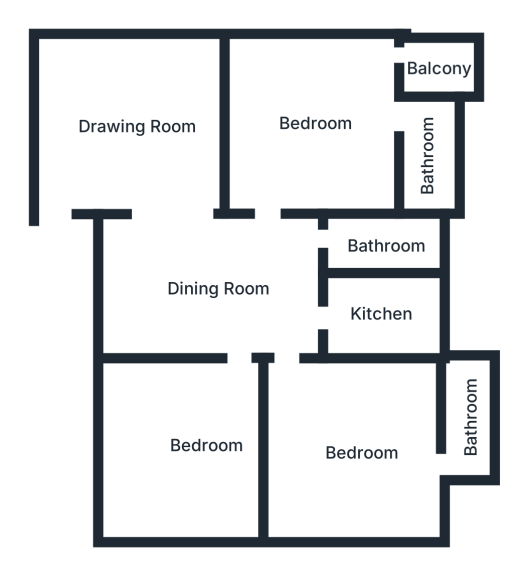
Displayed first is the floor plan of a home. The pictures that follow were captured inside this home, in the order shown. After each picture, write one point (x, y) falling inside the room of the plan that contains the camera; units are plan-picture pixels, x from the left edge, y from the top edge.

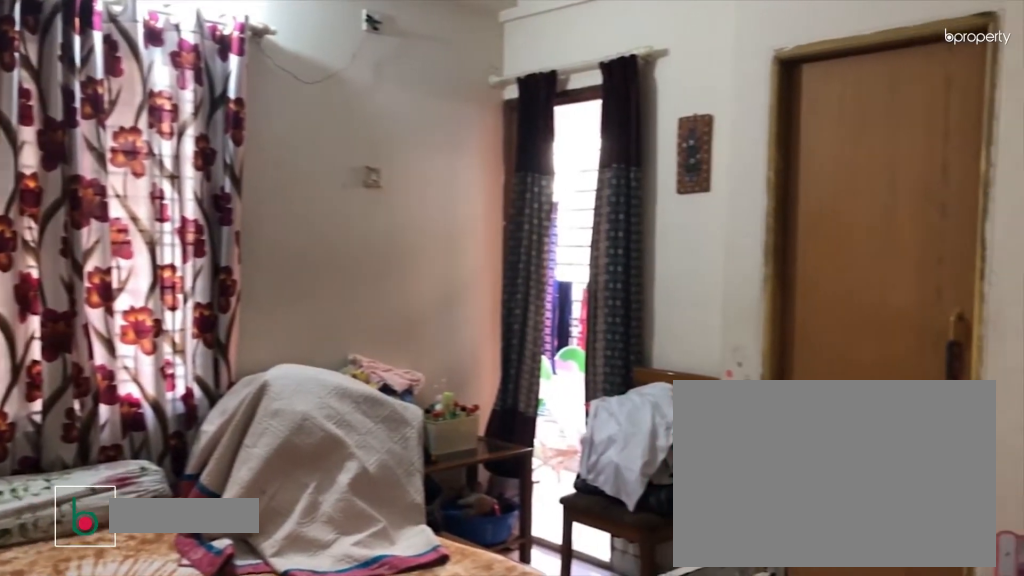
(315, 121)
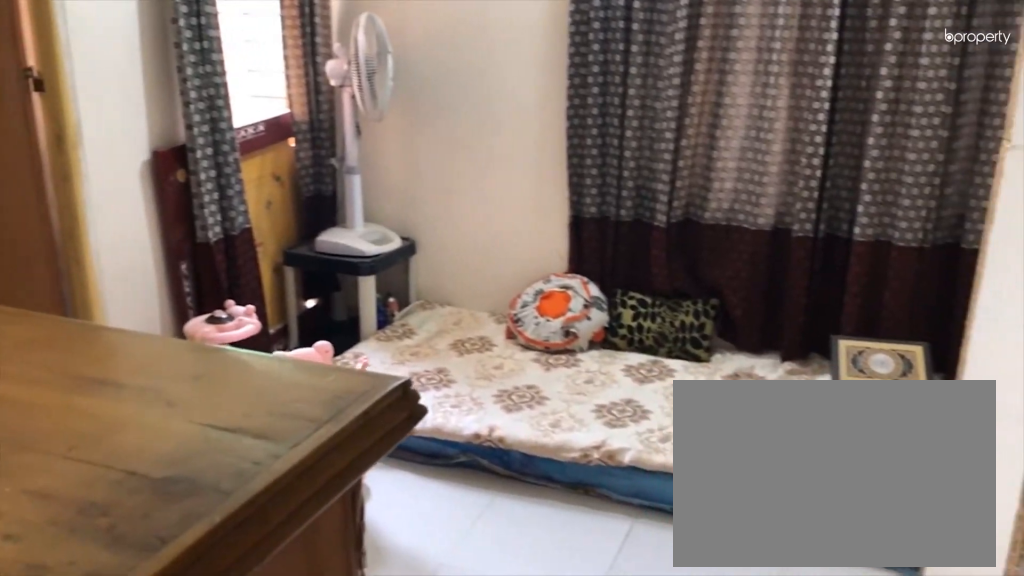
(363, 458)
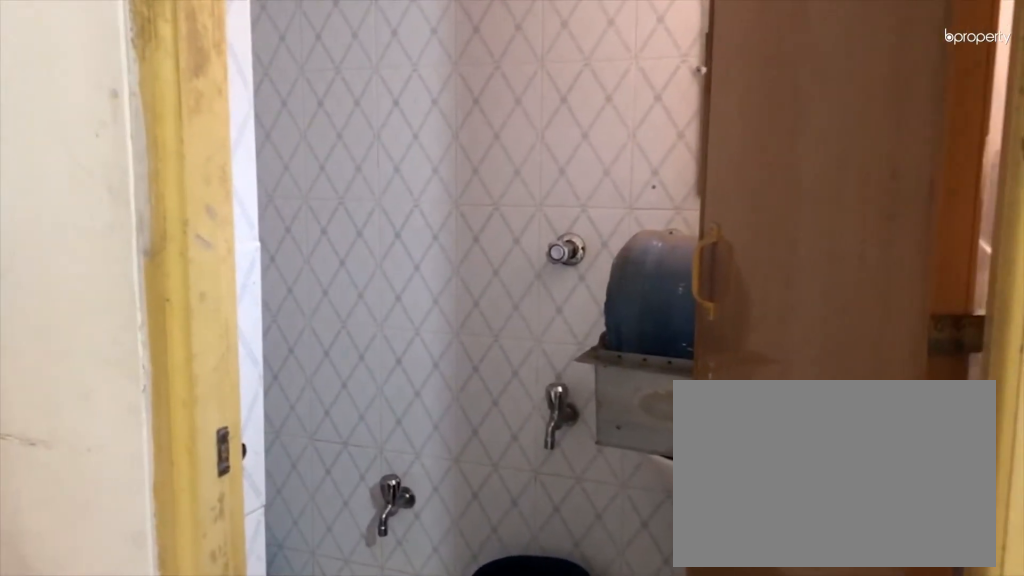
(469, 421)
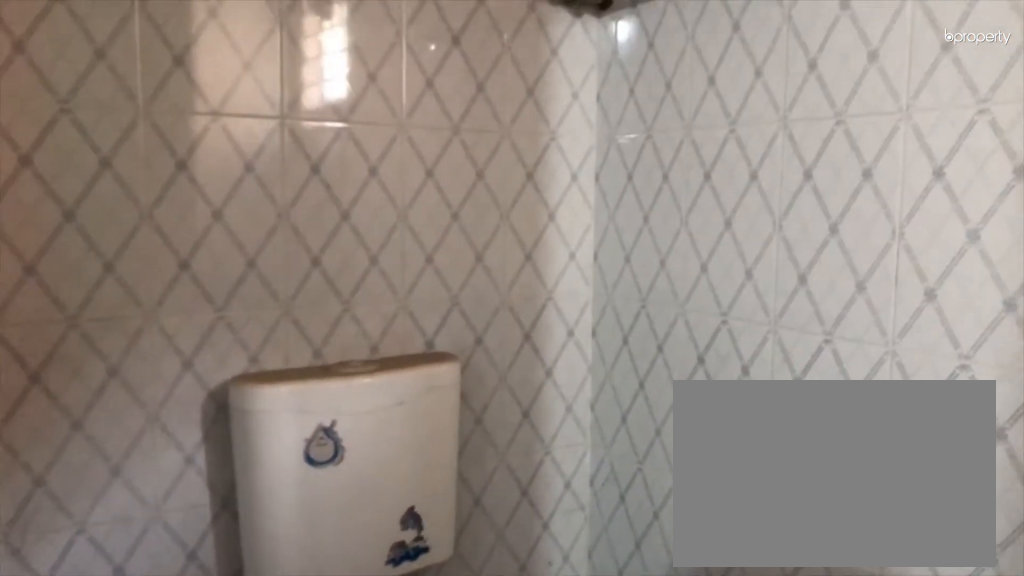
(469, 421)
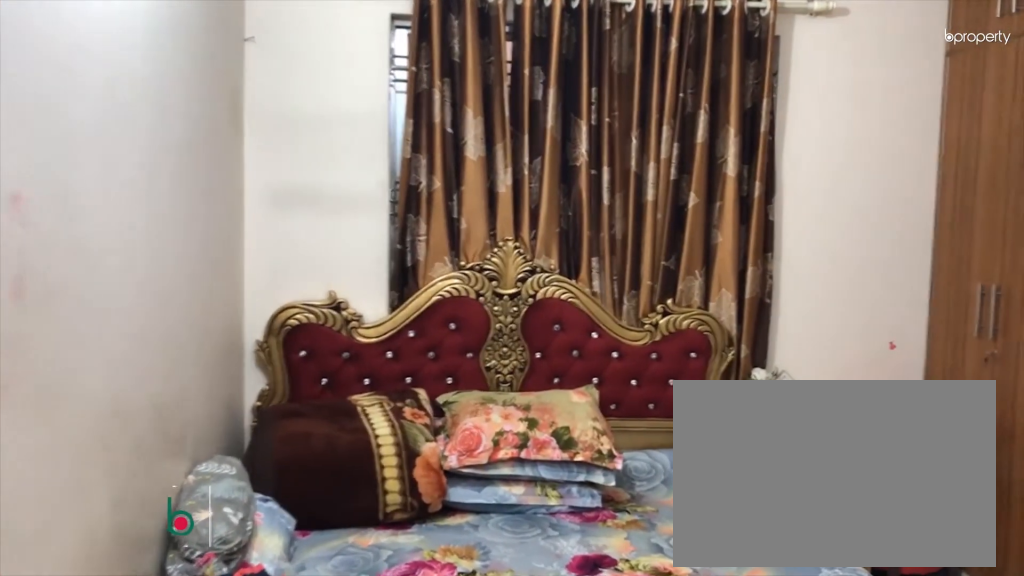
(204, 445)
